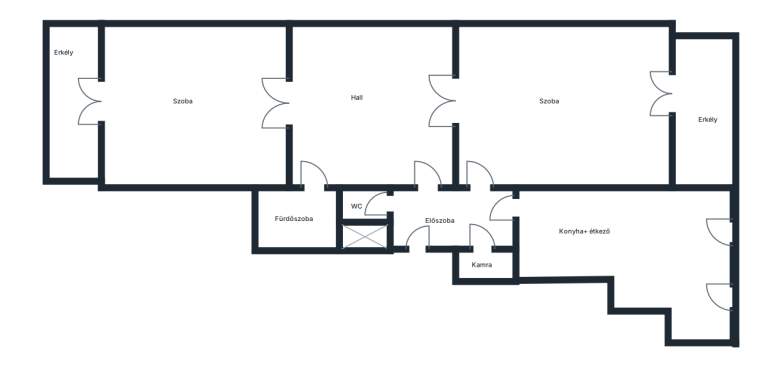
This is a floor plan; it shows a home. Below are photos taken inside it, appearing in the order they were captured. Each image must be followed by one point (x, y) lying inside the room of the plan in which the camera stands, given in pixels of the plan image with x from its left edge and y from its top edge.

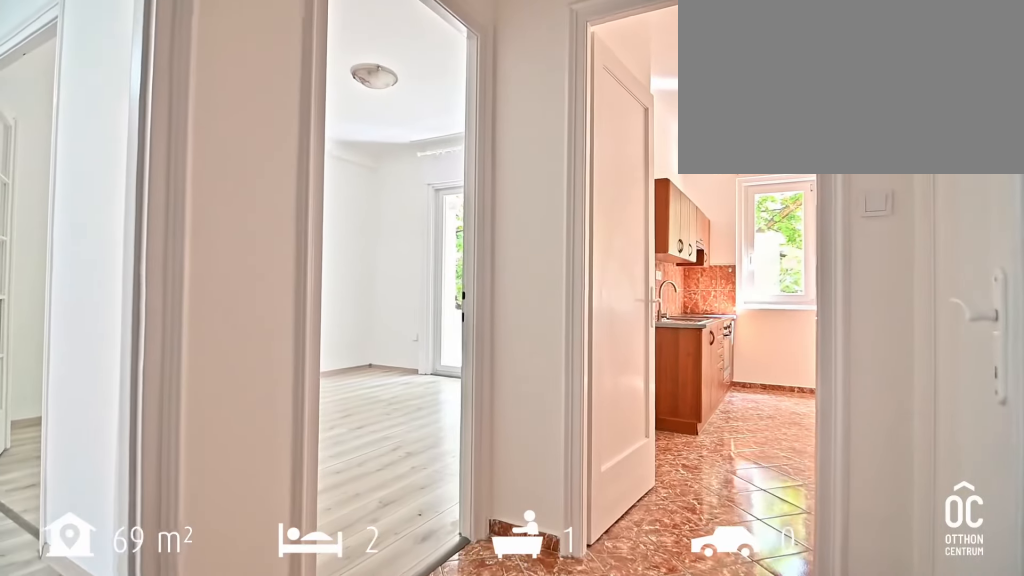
(449, 216)
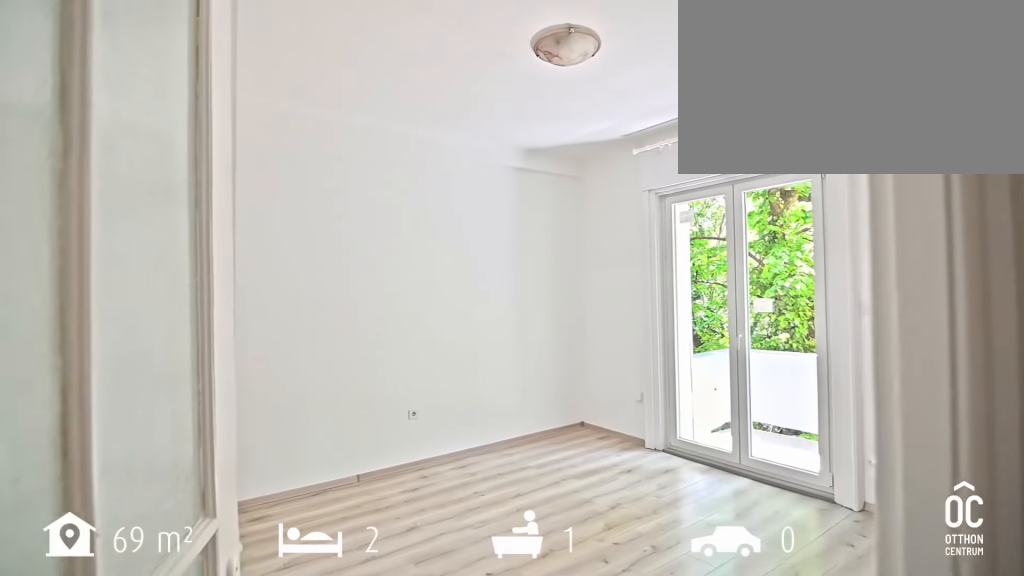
(558, 107)
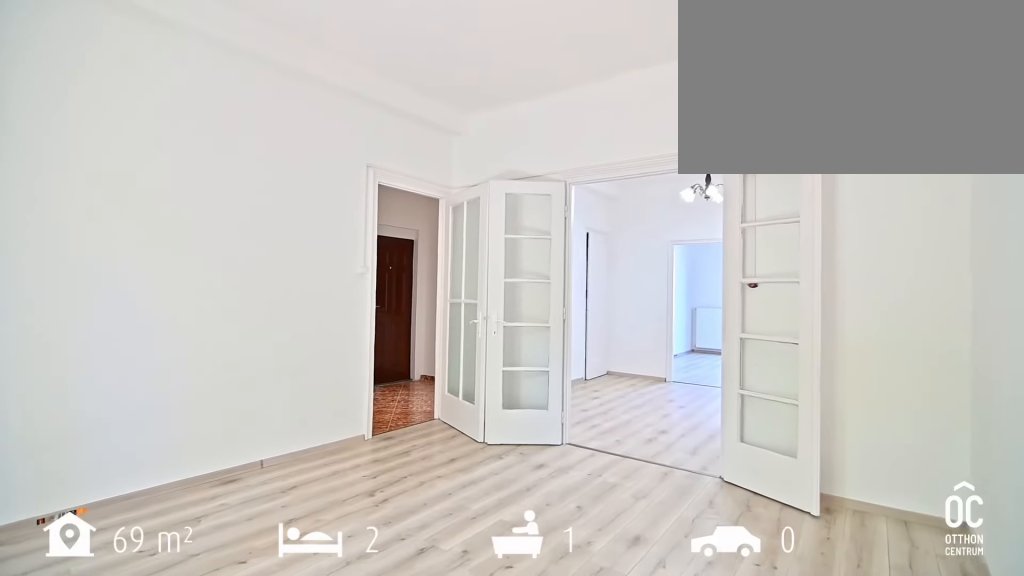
(558, 107)
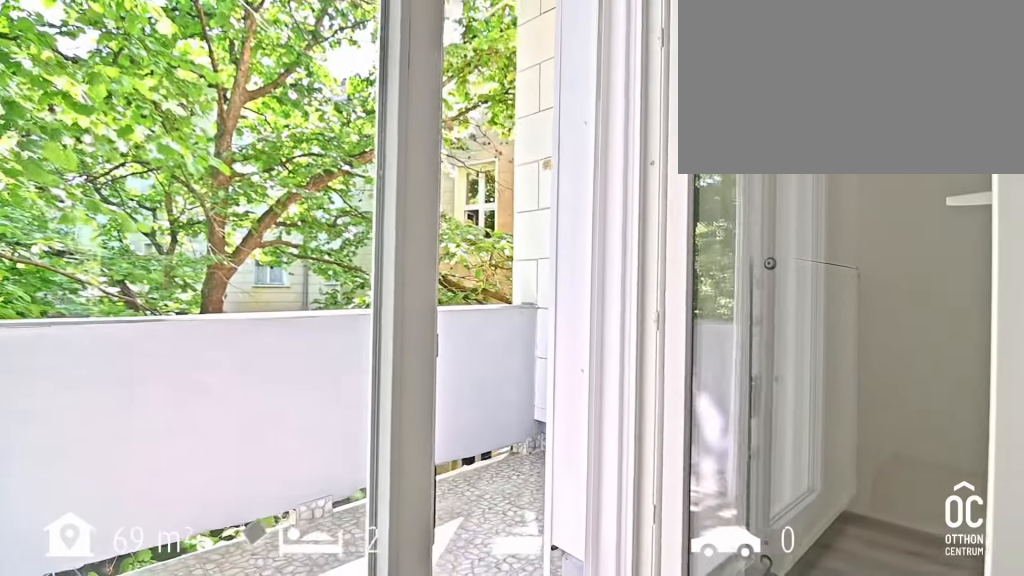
(700, 108)
